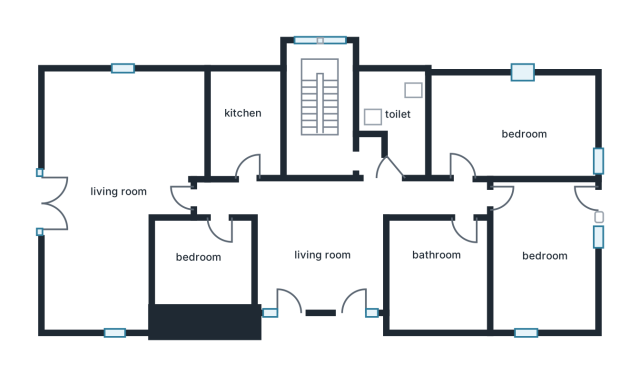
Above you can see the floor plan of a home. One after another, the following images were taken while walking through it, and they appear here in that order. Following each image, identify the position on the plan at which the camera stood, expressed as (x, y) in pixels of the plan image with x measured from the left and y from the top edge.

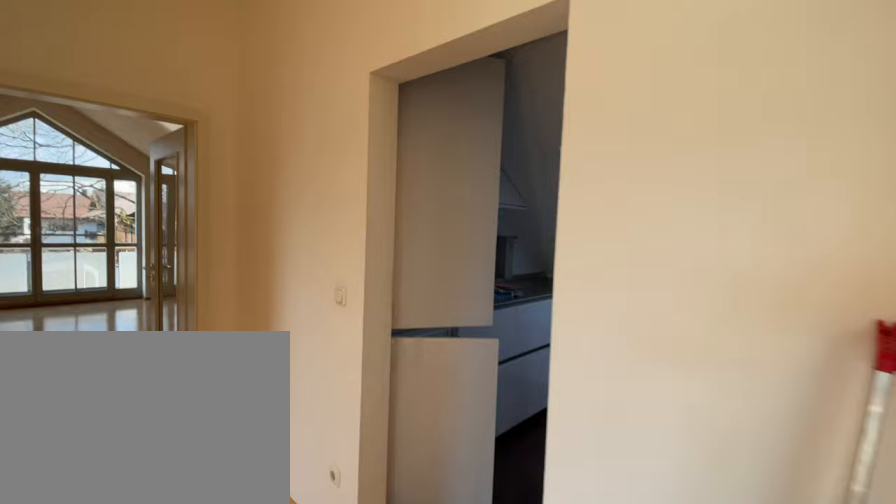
(254, 202)
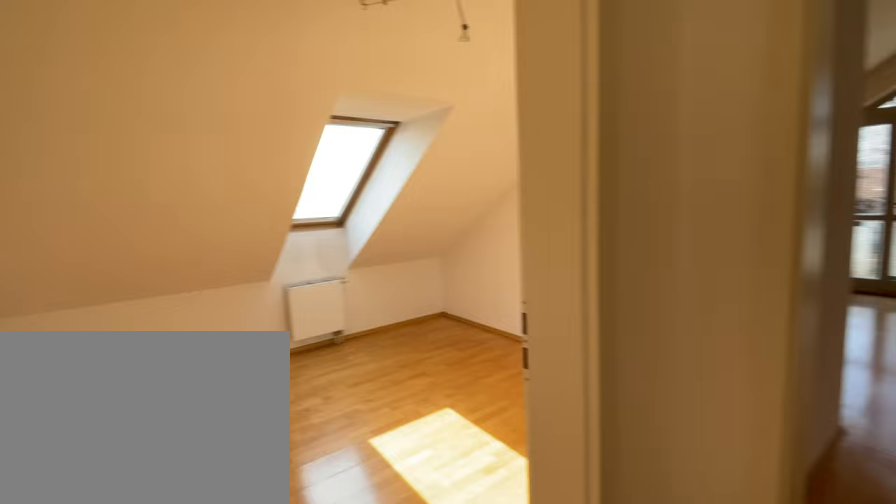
(211, 201)
